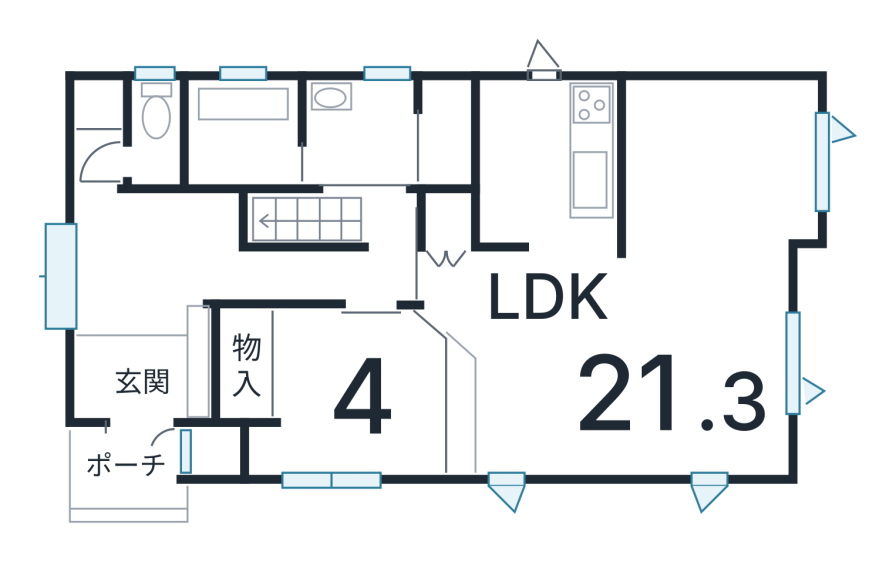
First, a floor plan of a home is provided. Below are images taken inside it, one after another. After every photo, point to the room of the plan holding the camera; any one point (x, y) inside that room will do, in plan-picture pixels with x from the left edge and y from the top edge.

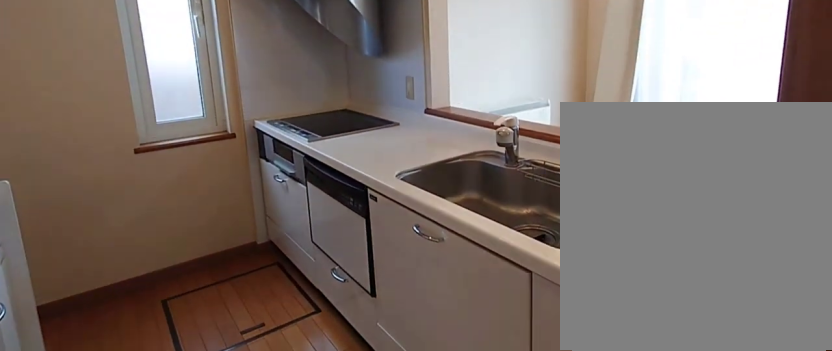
(550, 178)
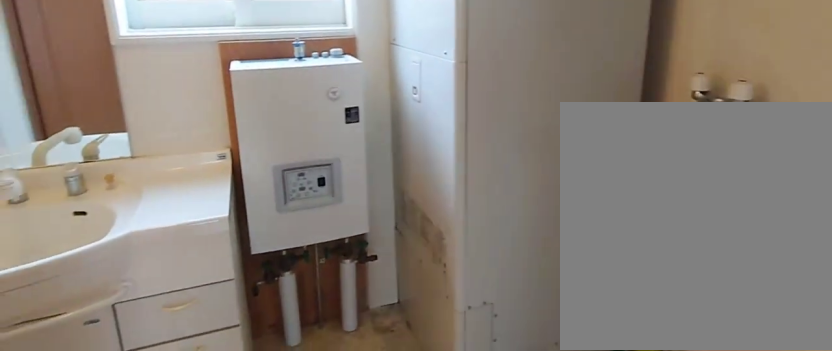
(381, 132)
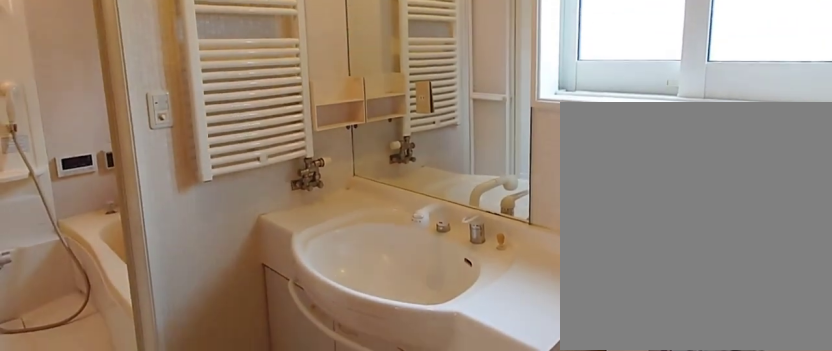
(381, 132)
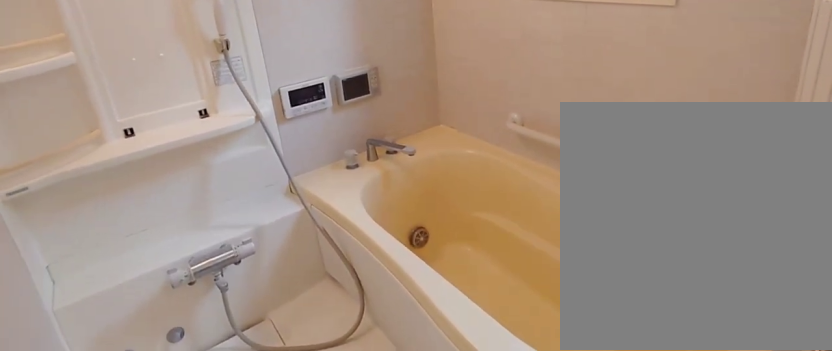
(238, 134)
